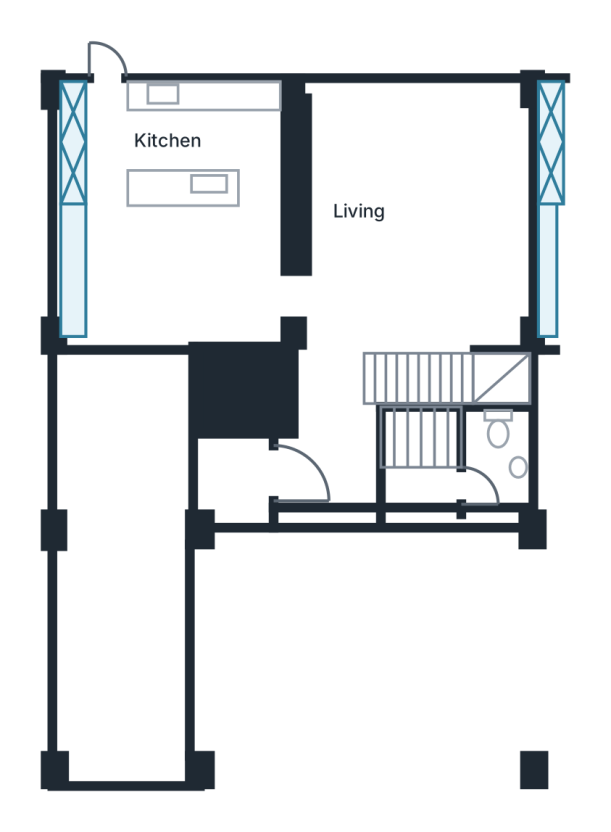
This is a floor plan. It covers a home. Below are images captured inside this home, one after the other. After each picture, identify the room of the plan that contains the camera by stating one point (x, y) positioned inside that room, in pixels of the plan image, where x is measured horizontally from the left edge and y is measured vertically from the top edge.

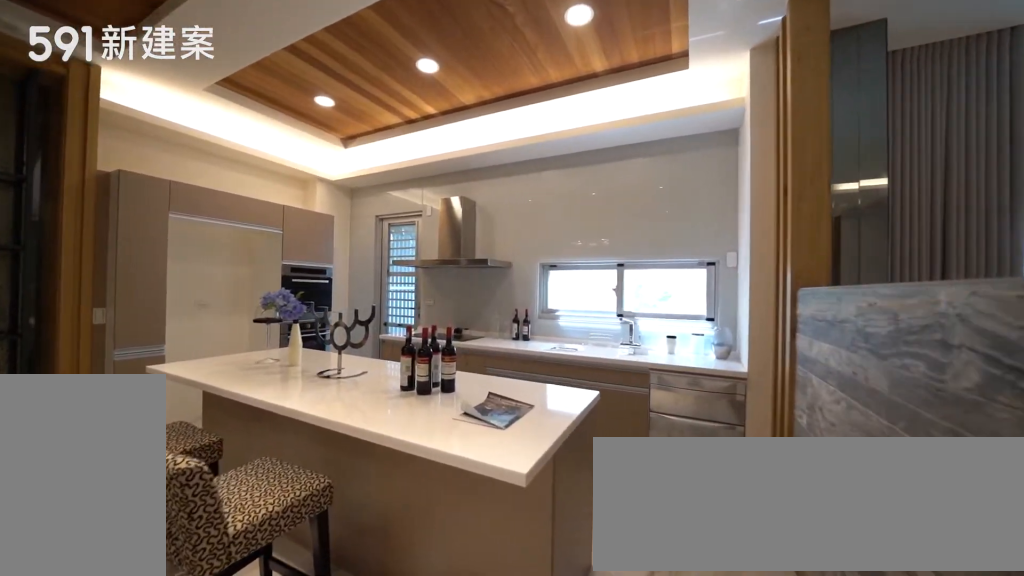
(156, 160)
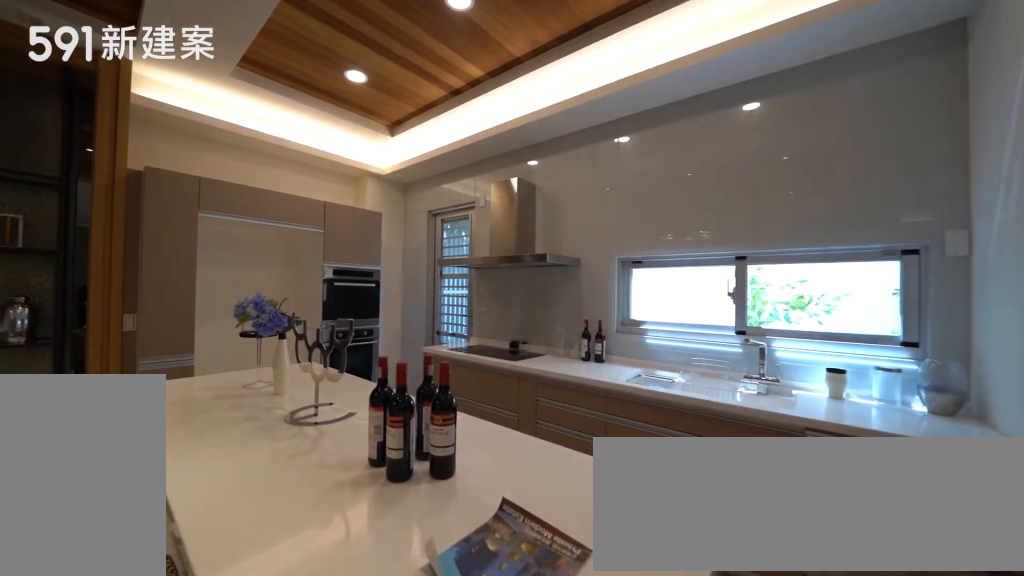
(156, 160)
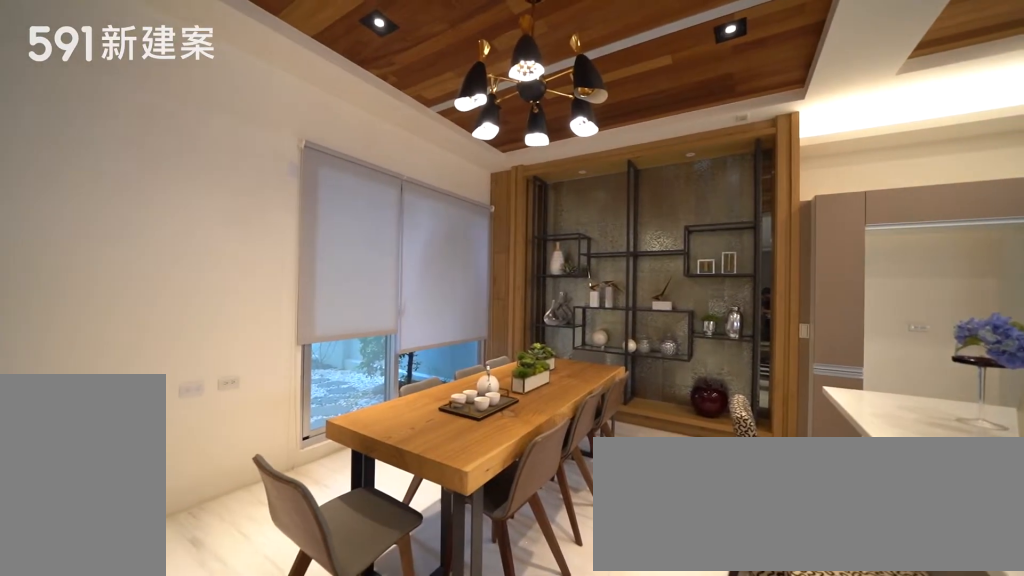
(160, 297)
